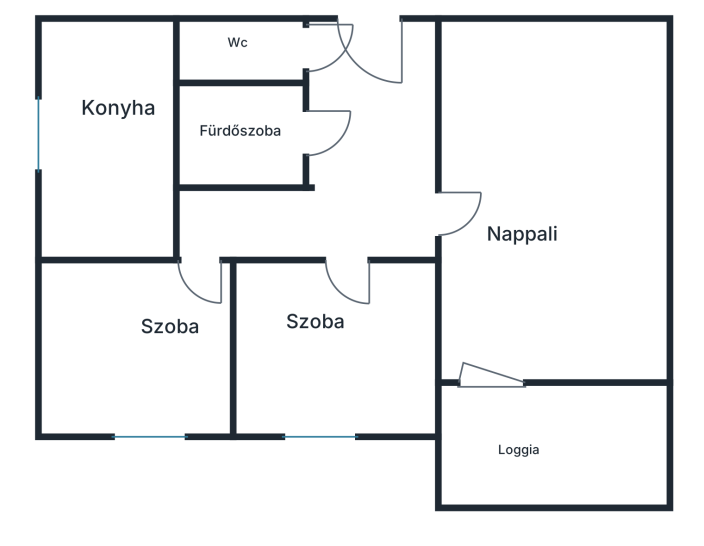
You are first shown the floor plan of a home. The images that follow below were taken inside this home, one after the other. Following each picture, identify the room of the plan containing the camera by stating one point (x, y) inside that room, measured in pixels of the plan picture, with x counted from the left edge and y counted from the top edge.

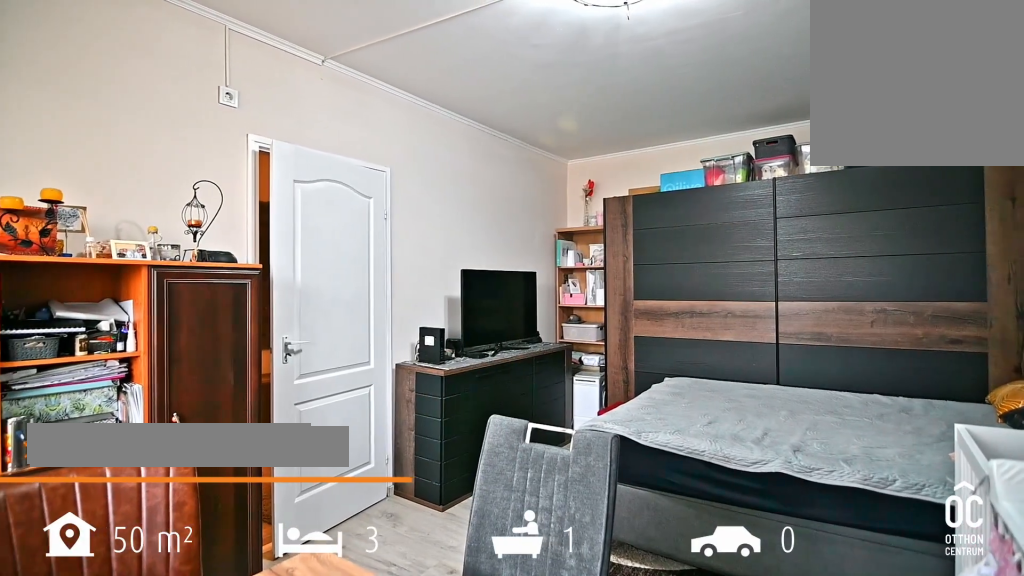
(557, 229)
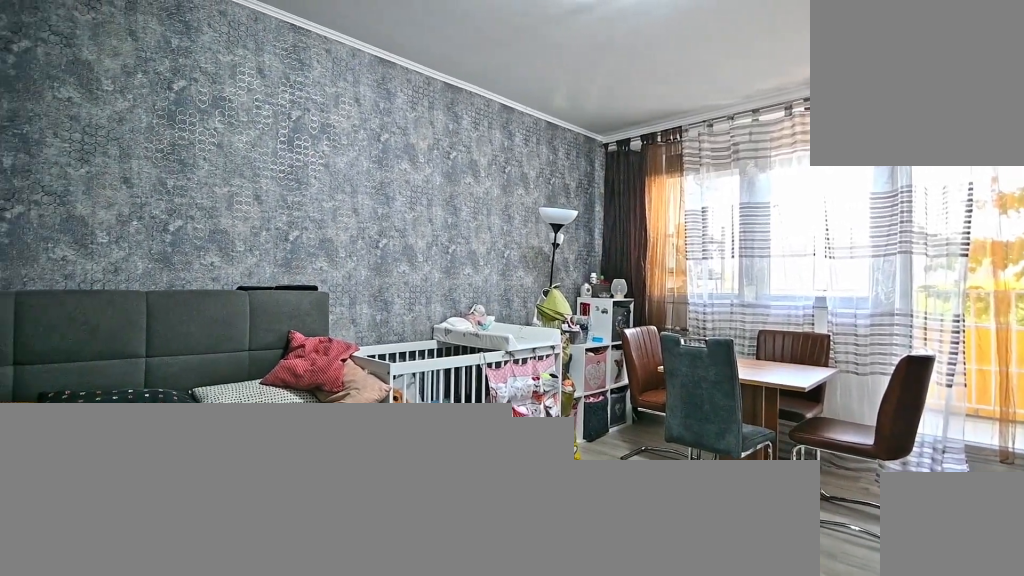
(557, 229)
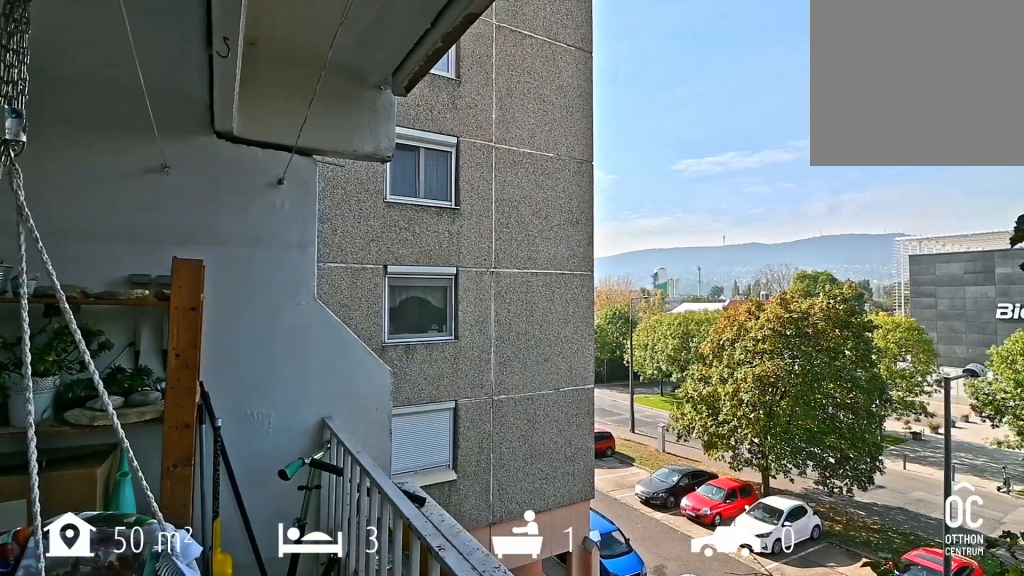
(557, 434)
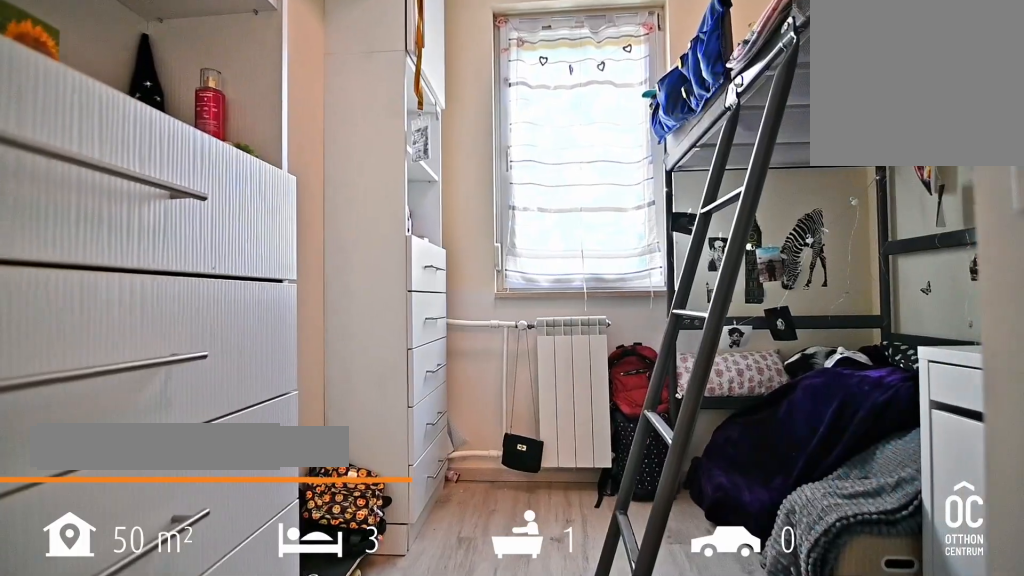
(331, 338)
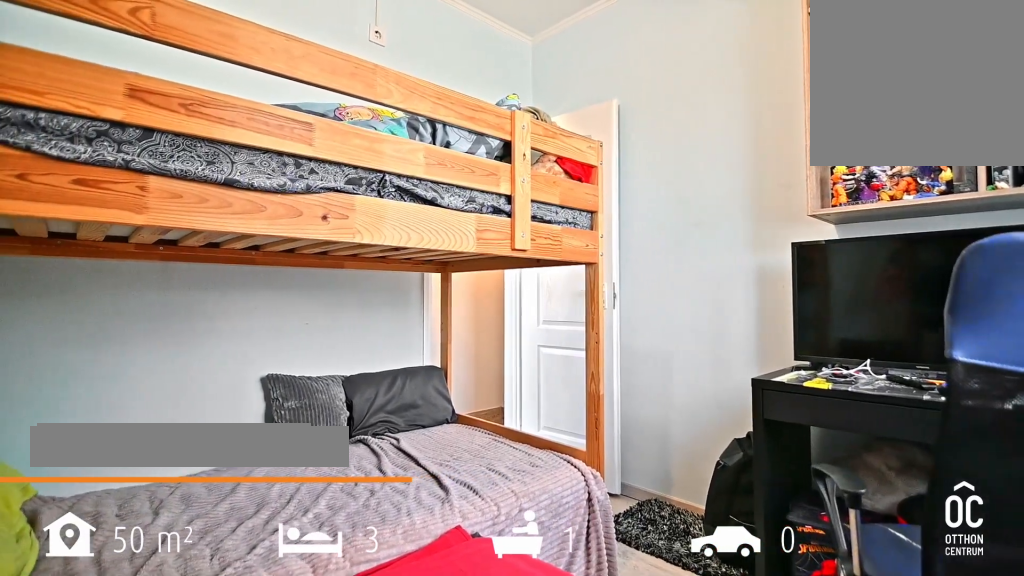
(130, 338)
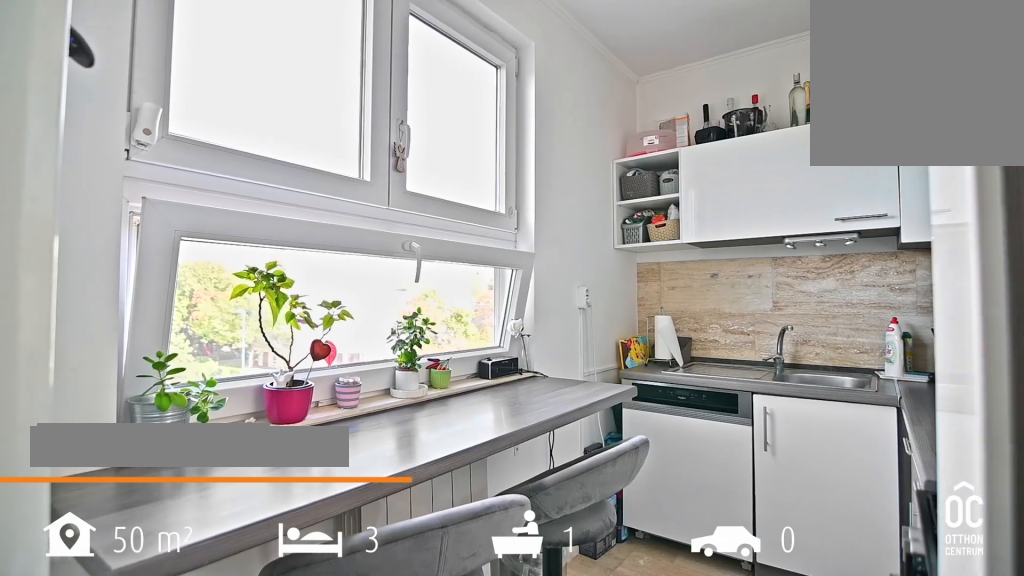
(108, 140)
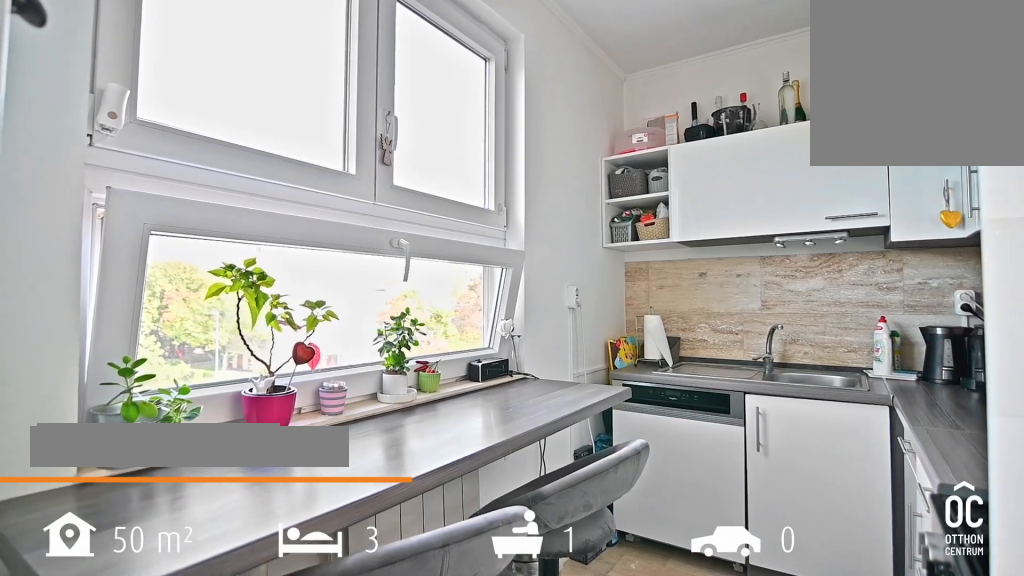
(108, 140)
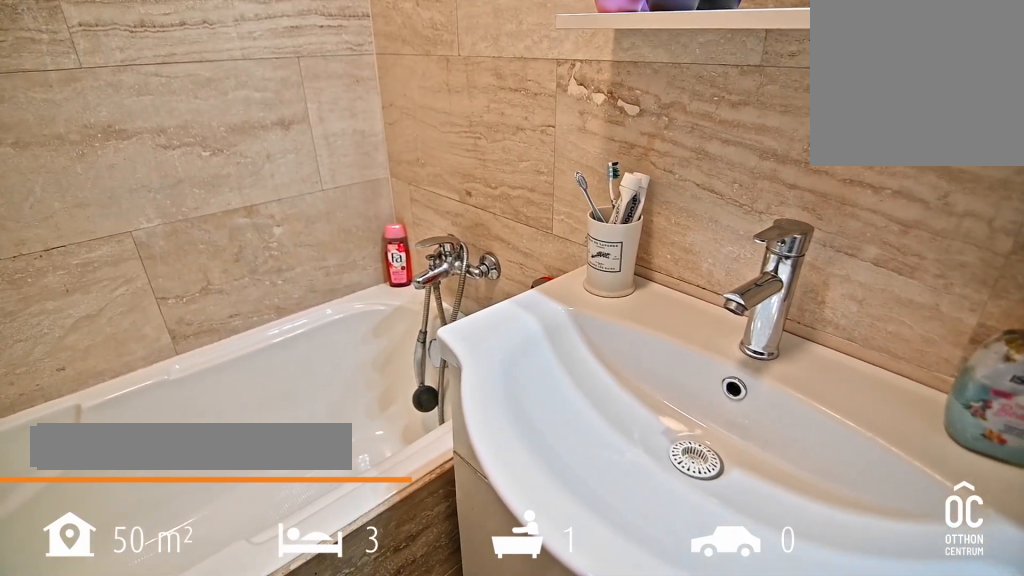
(246, 133)
